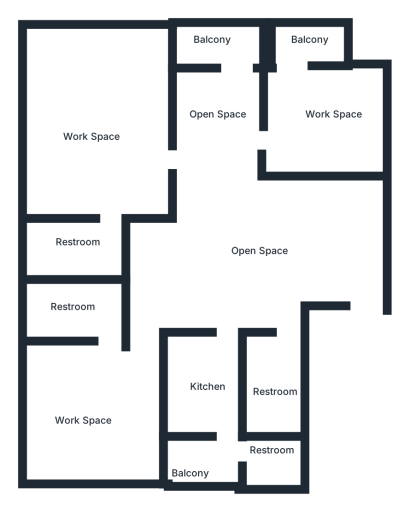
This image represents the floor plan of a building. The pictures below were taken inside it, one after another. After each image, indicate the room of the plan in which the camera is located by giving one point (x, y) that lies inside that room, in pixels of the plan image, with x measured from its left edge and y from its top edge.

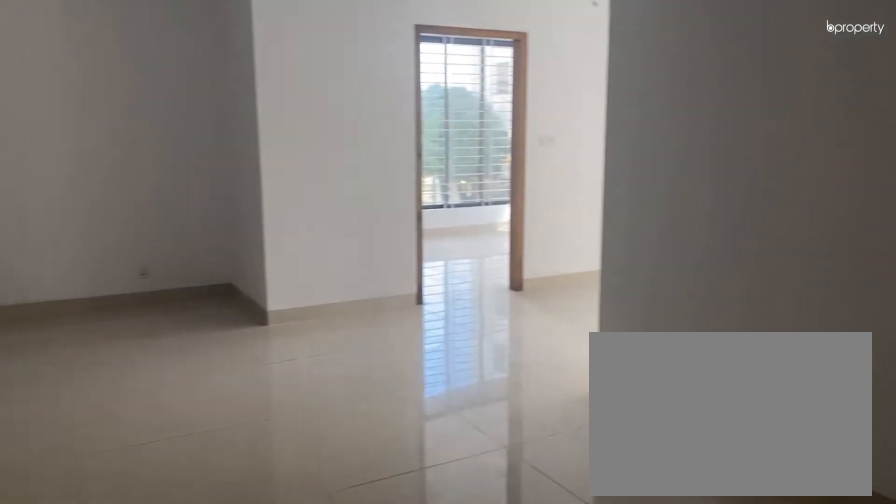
(243, 242)
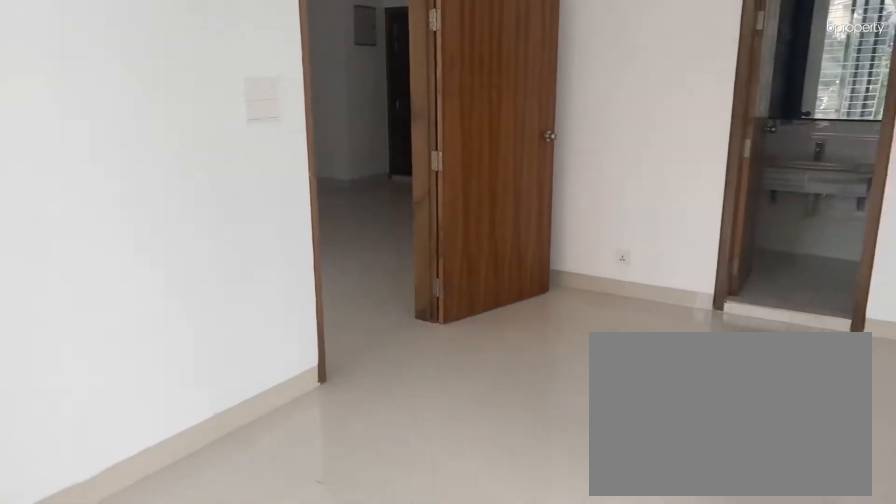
(100, 114)
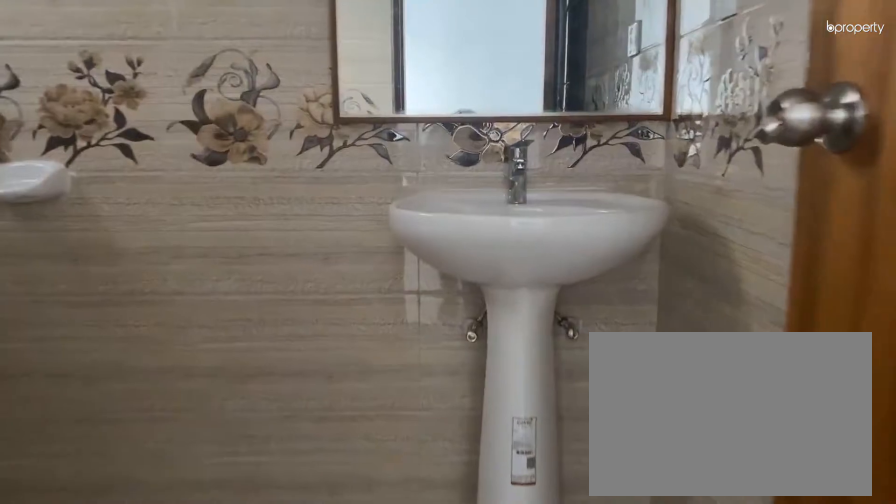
(79, 310)
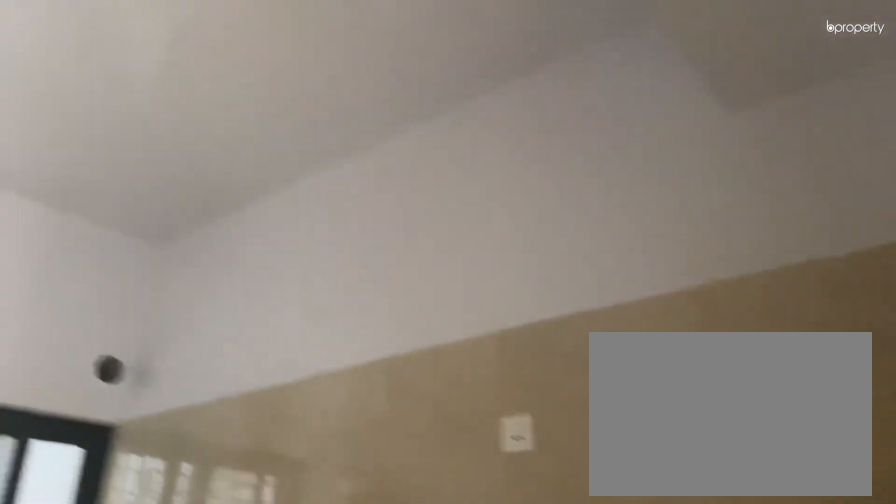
(209, 385)
